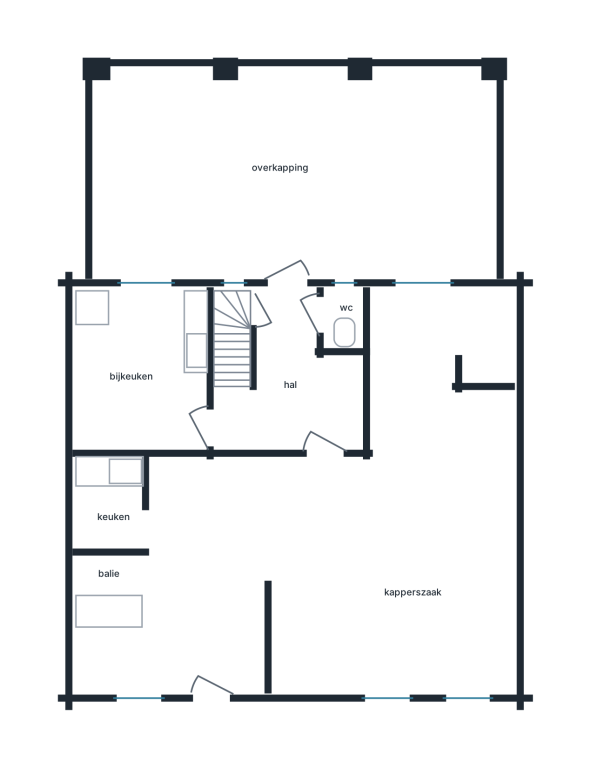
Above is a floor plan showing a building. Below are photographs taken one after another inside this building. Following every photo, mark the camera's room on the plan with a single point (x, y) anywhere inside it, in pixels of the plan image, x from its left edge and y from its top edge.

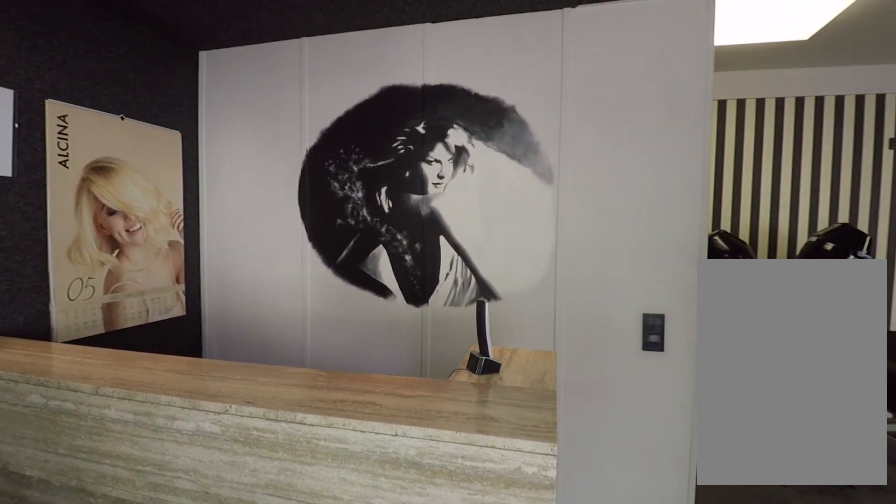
(170, 574)
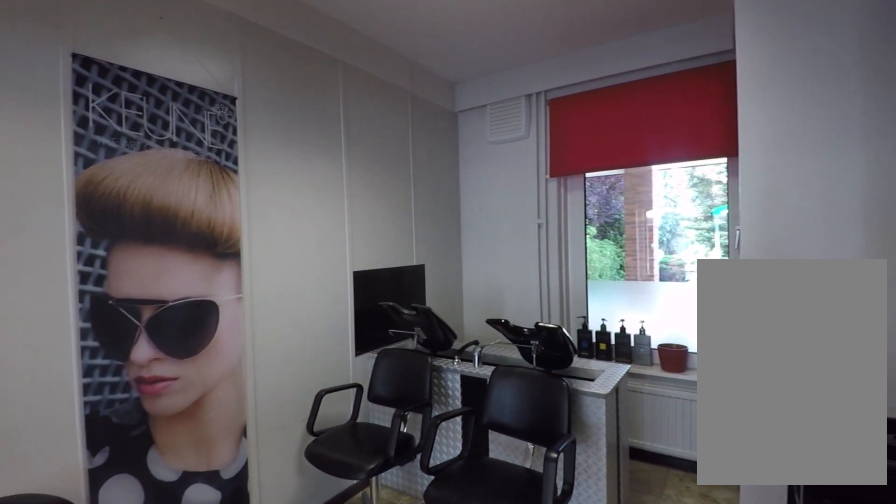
(400, 531)
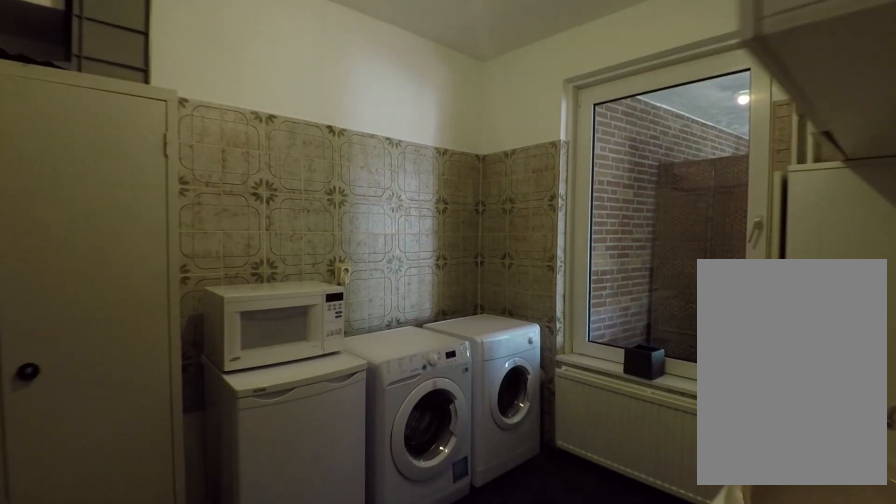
(141, 370)
